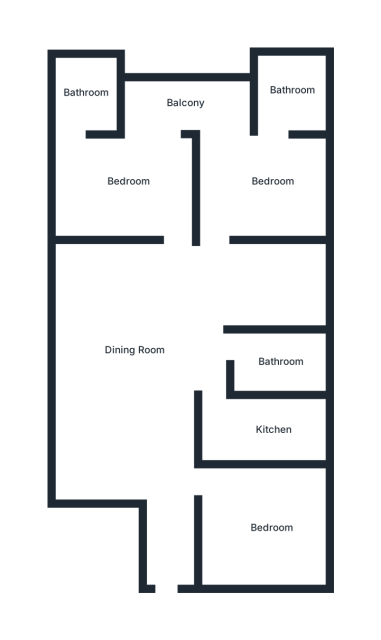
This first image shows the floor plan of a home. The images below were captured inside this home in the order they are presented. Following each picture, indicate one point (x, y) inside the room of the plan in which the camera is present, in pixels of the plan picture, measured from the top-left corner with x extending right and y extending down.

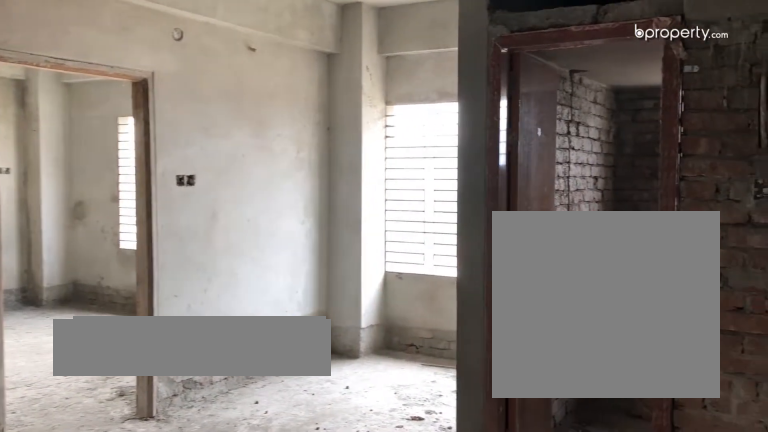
(136, 351)
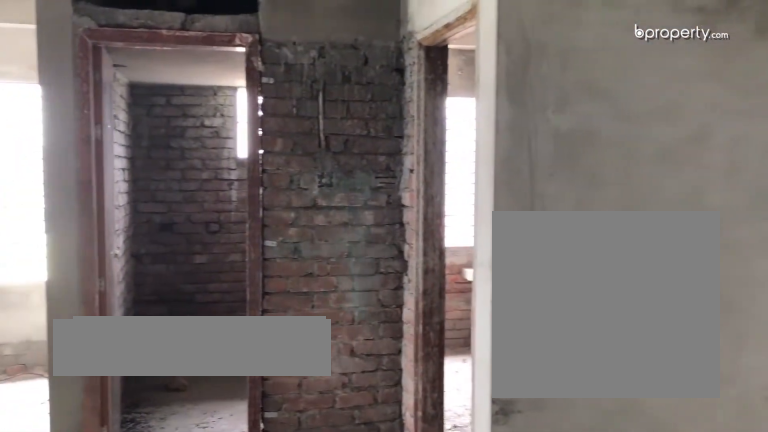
(136, 351)
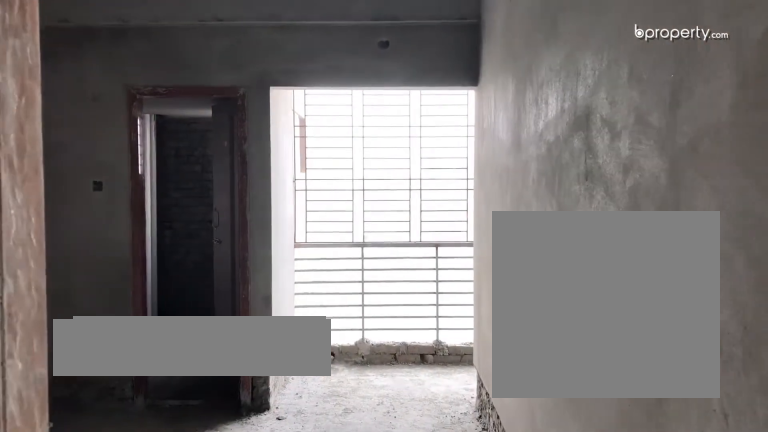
(129, 182)
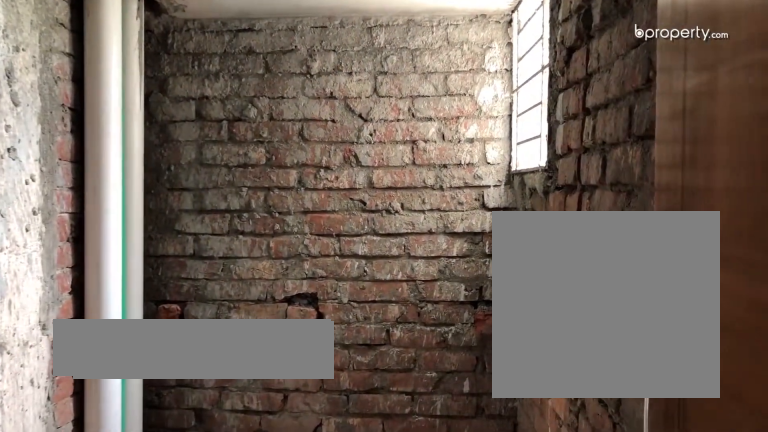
(90, 93)
